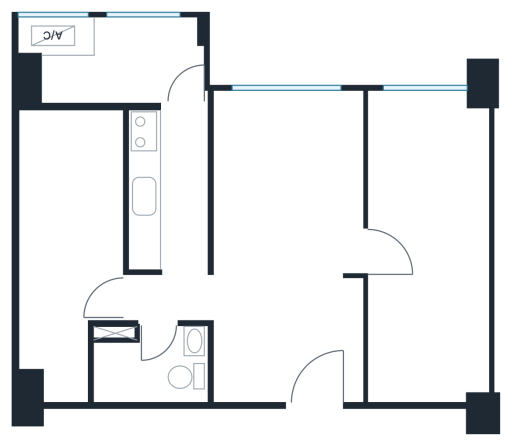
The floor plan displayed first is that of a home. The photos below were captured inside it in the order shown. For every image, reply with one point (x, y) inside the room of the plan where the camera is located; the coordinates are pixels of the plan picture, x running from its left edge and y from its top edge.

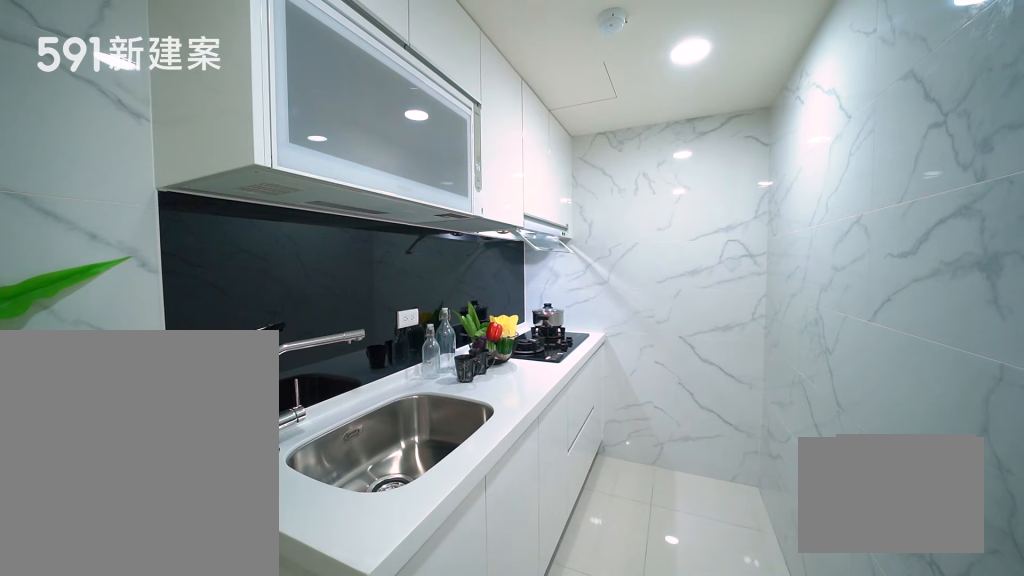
(166, 185)
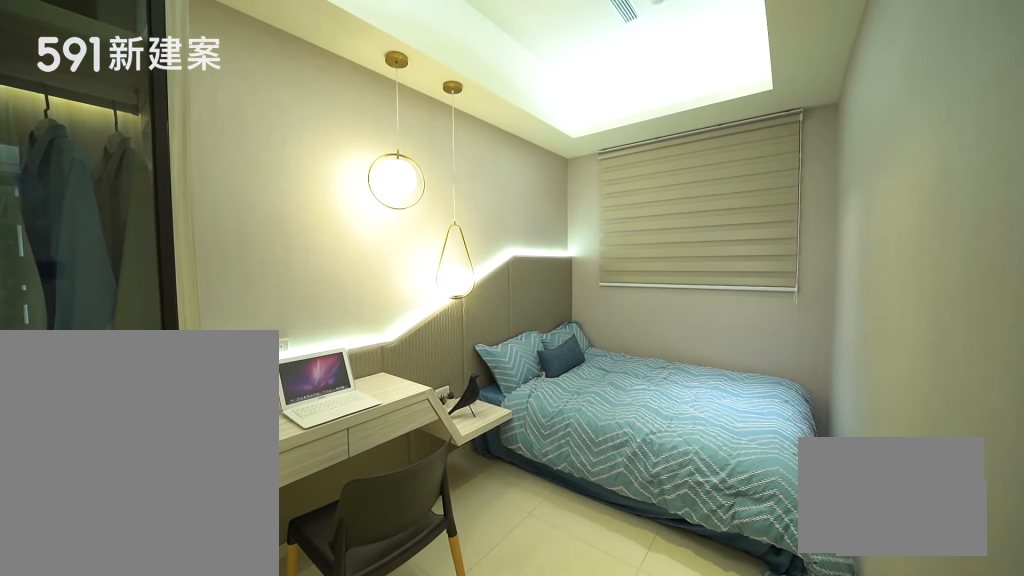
(66, 240)
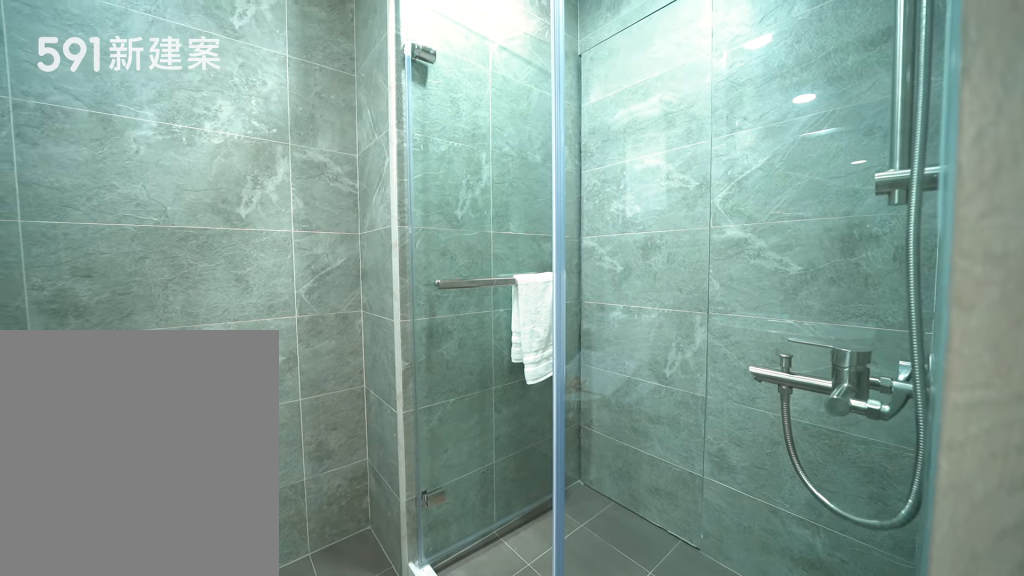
(151, 365)
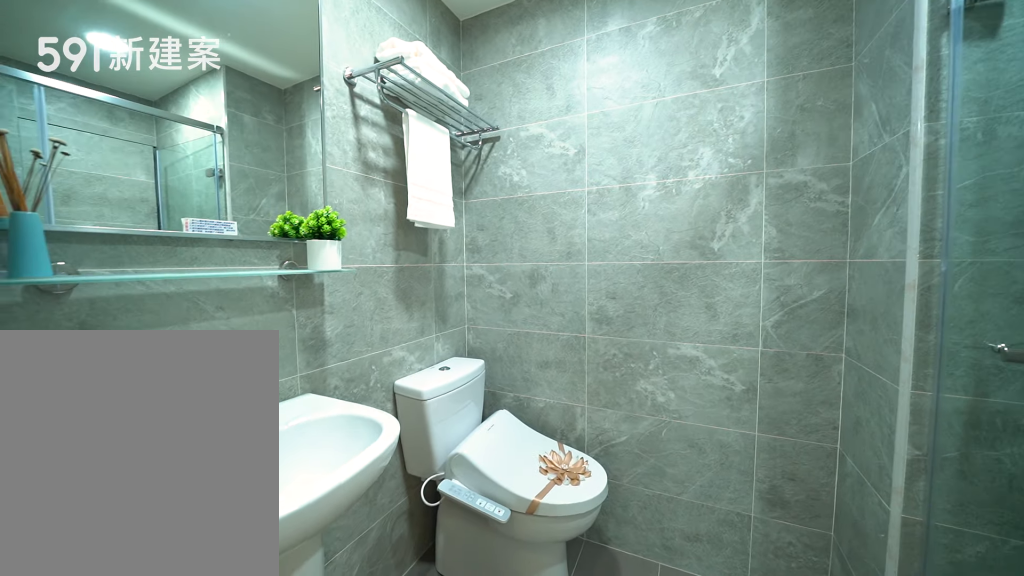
(151, 365)
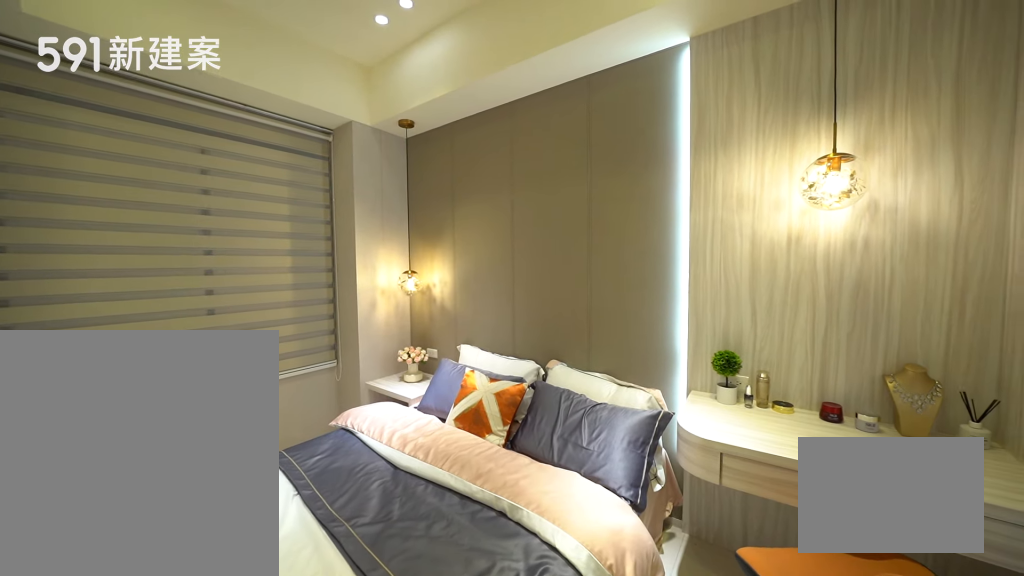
(432, 247)
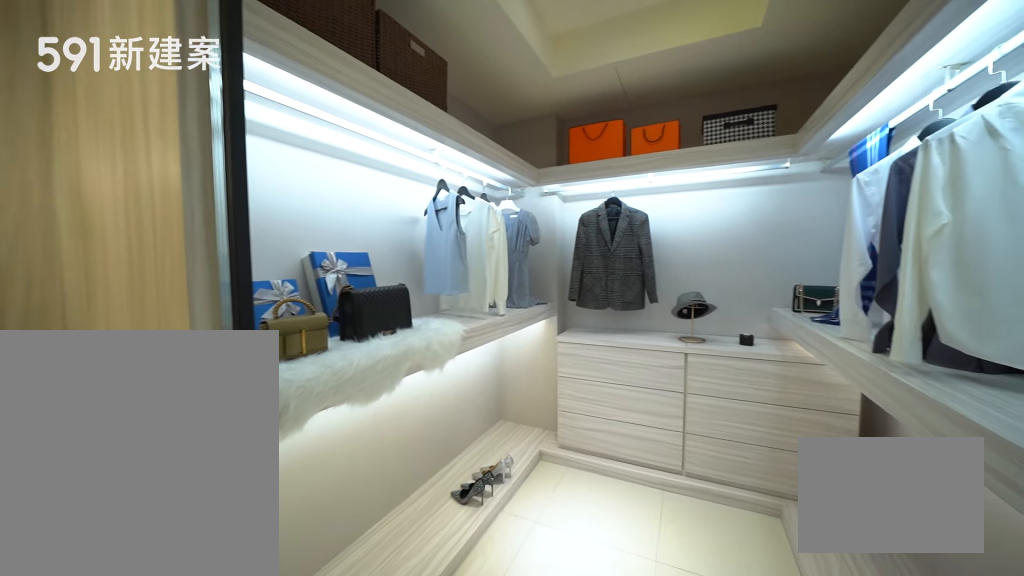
(432, 247)
